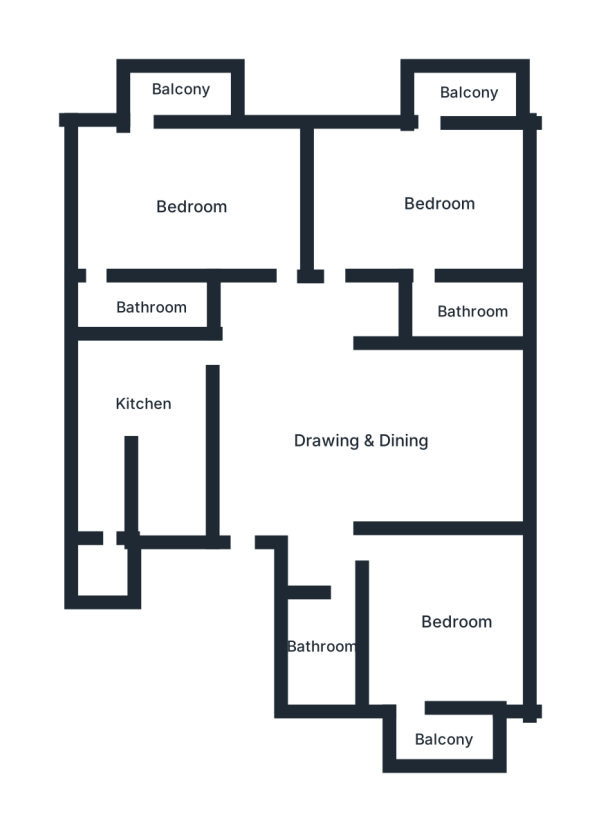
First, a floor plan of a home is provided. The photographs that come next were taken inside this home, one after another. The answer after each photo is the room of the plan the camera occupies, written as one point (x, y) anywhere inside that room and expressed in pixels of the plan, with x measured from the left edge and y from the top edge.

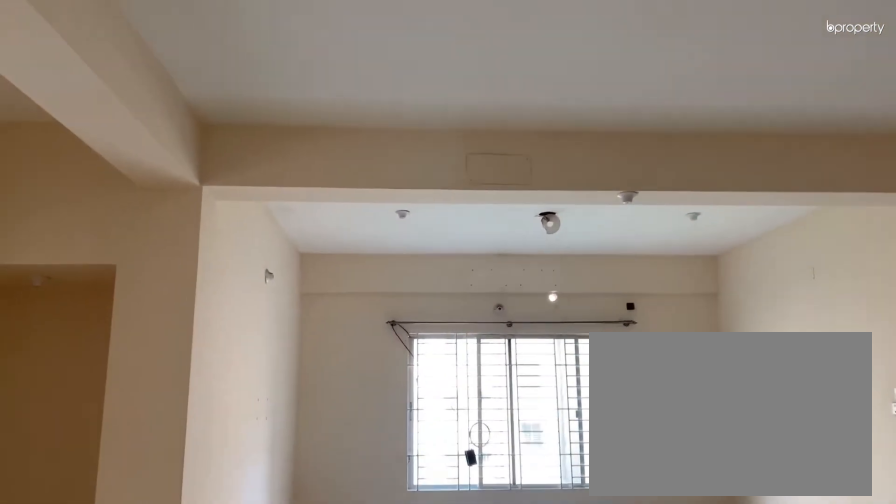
(360, 432)
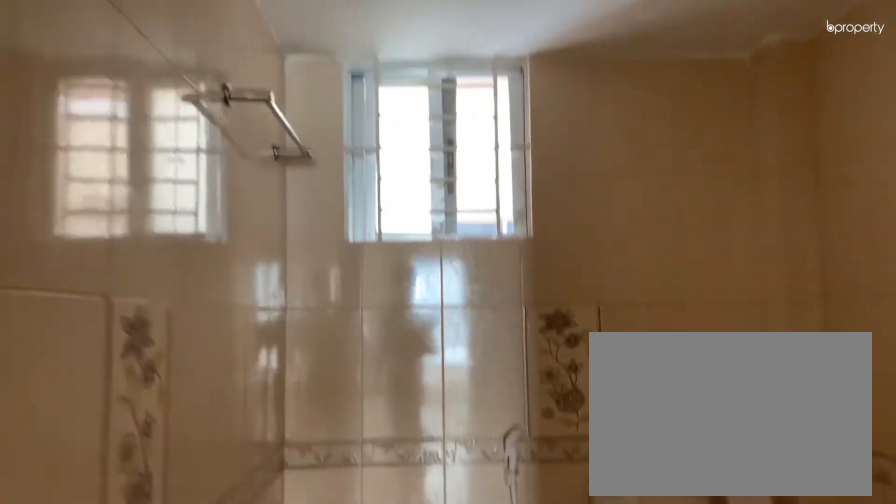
(331, 652)
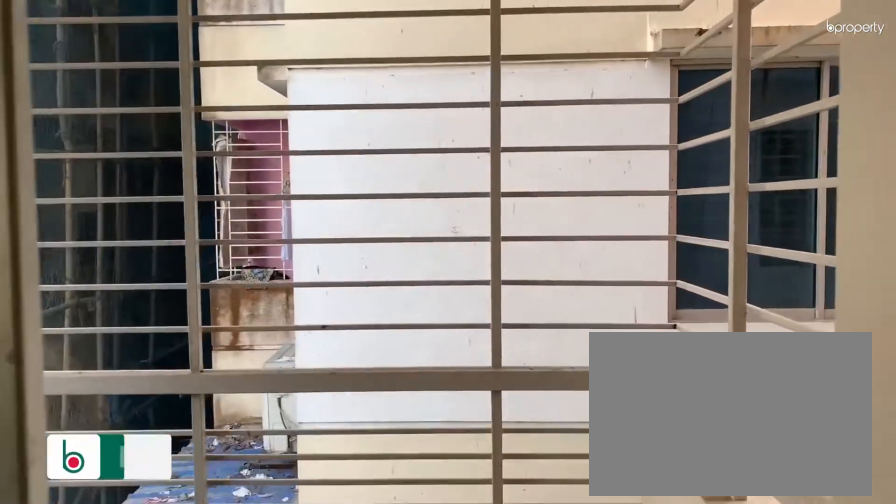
(455, 740)
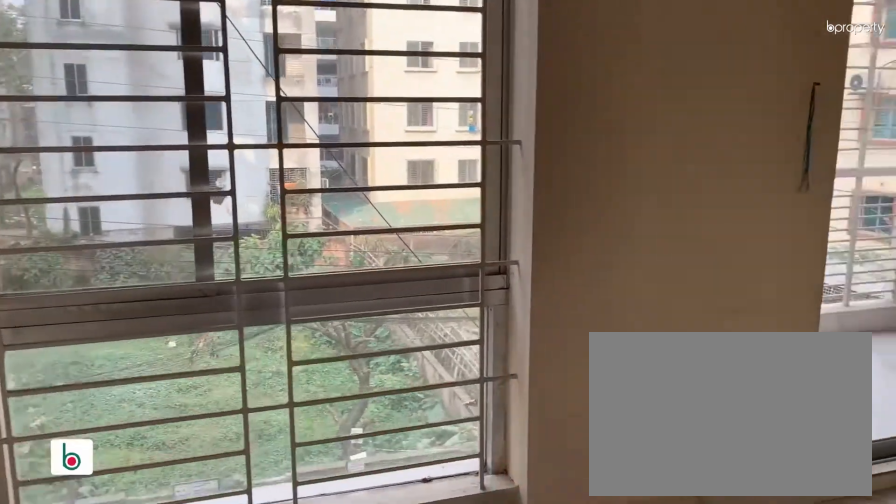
(408, 212)
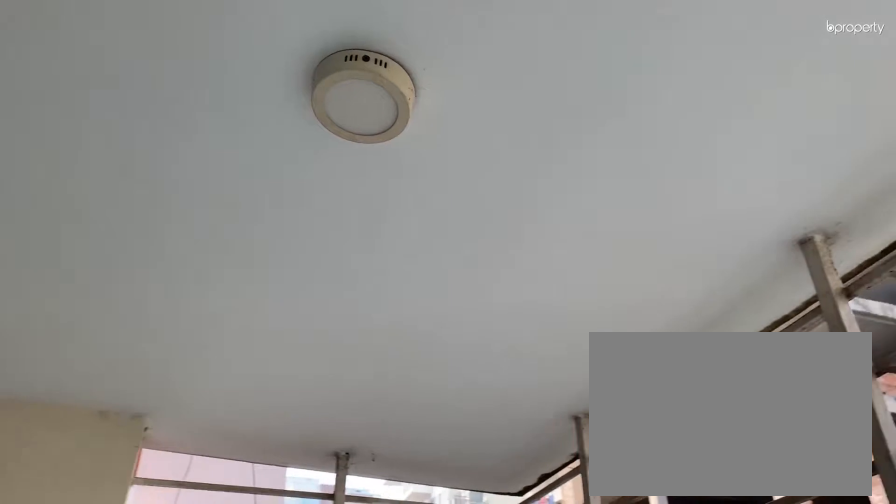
(462, 99)
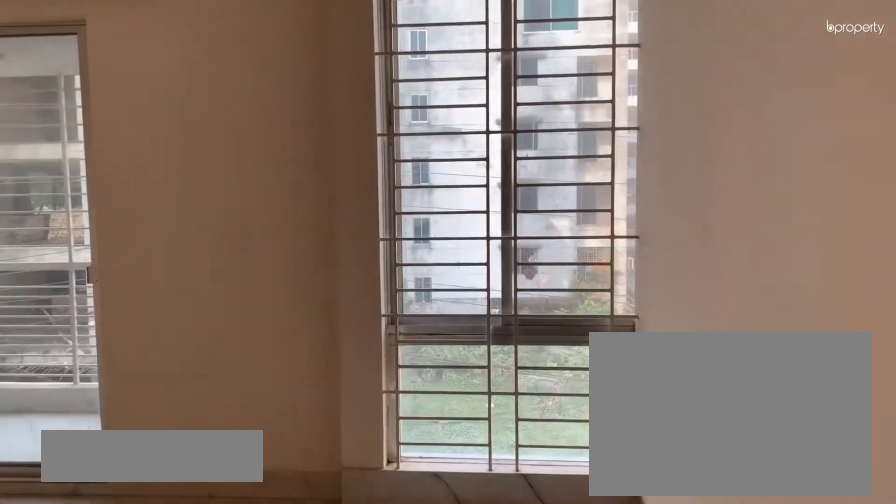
(191, 189)
